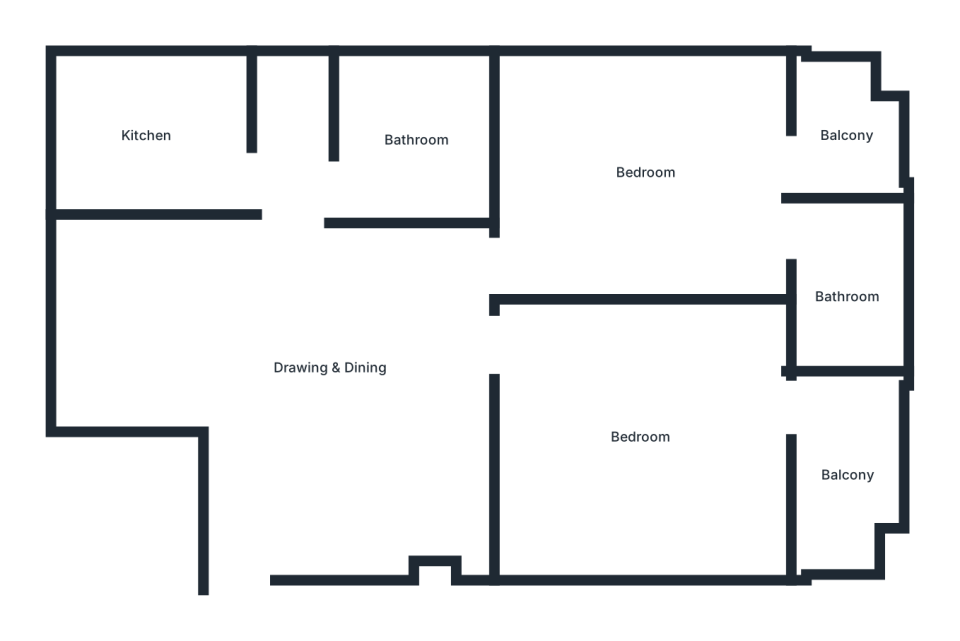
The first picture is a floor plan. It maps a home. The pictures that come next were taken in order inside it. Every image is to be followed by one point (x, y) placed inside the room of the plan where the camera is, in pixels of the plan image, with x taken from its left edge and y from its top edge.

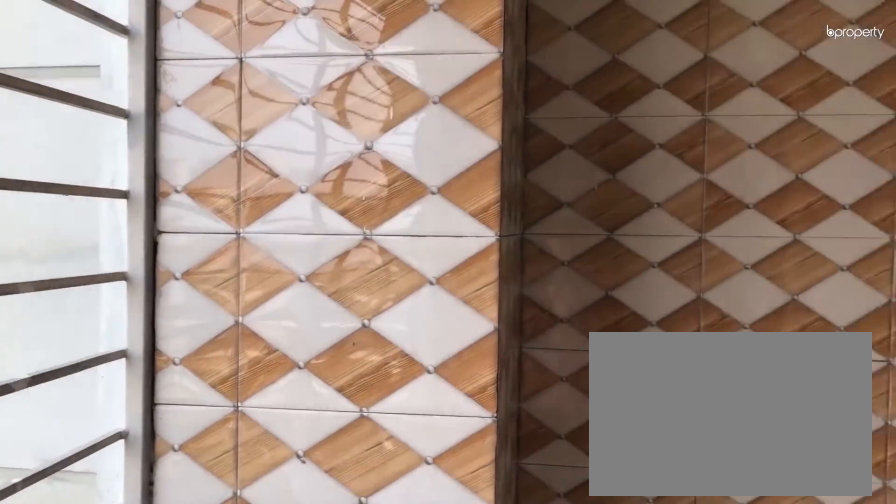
(846, 477)
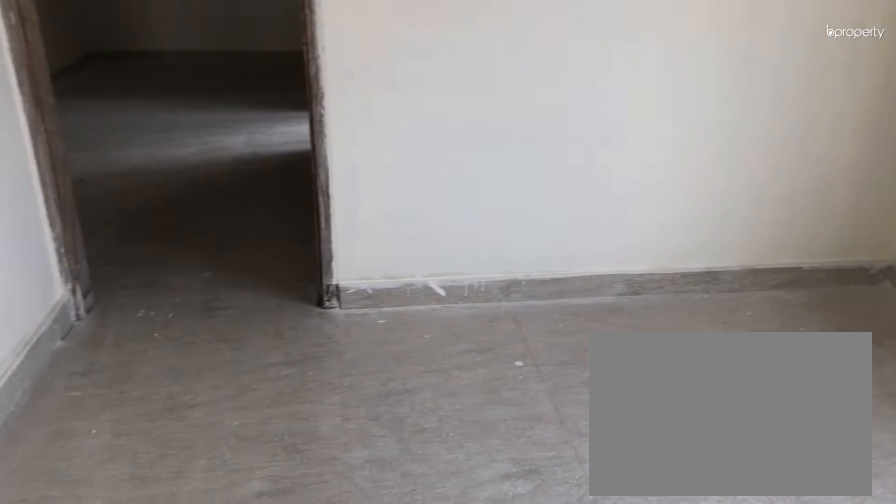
(645, 173)
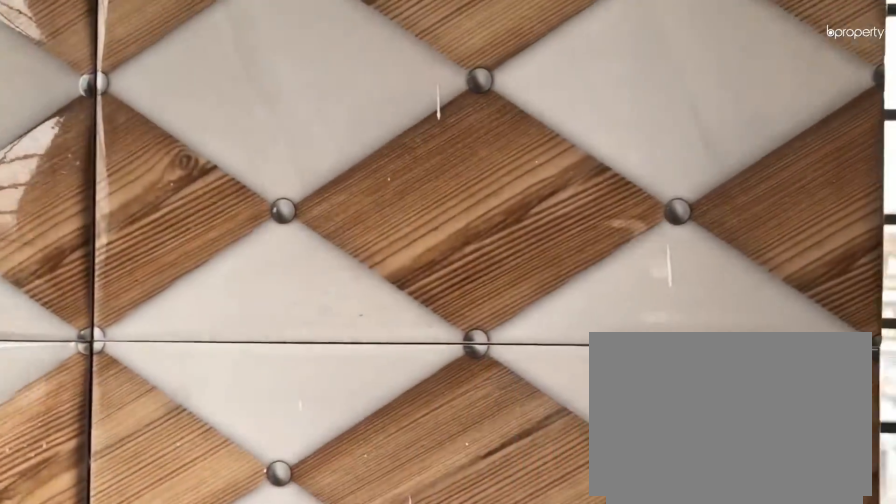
(849, 135)
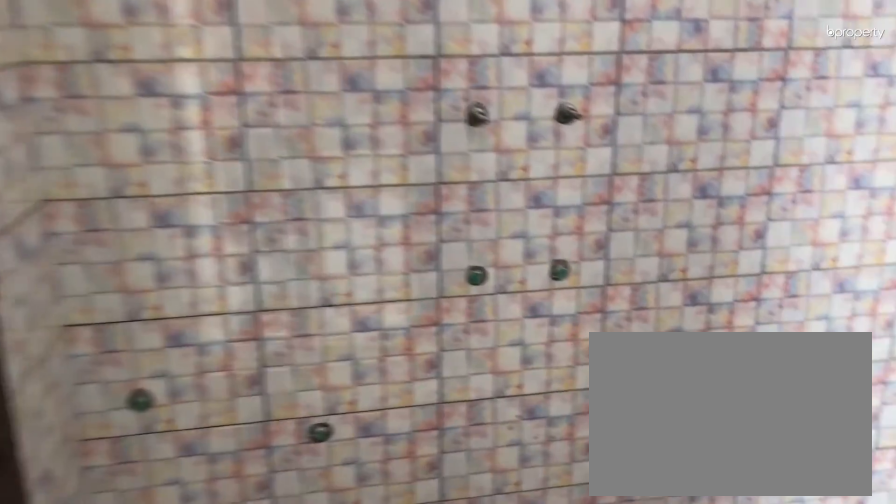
(847, 298)
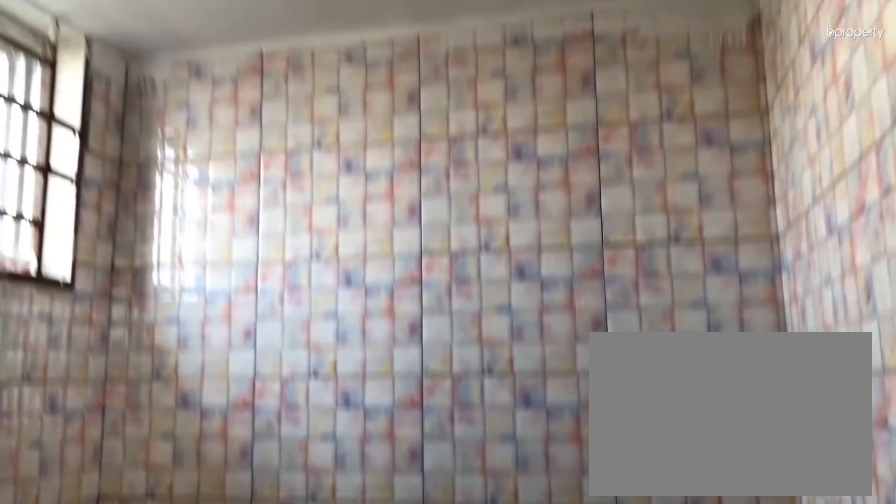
(847, 298)
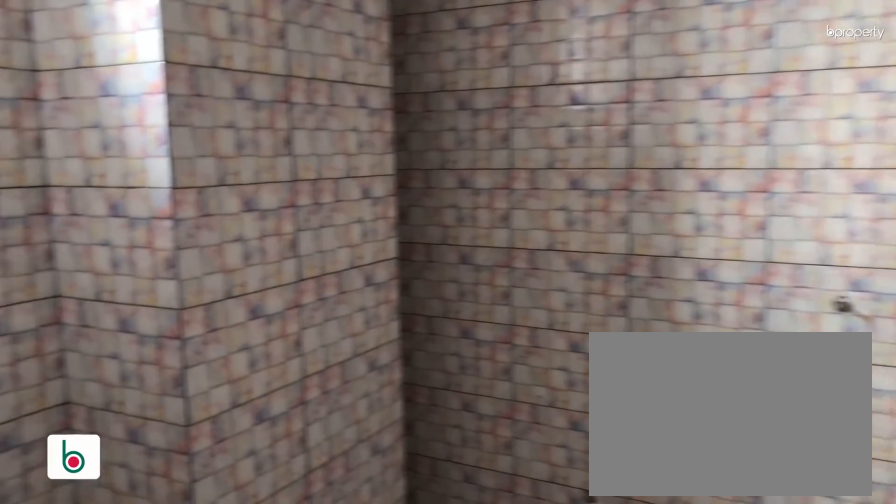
(419, 139)
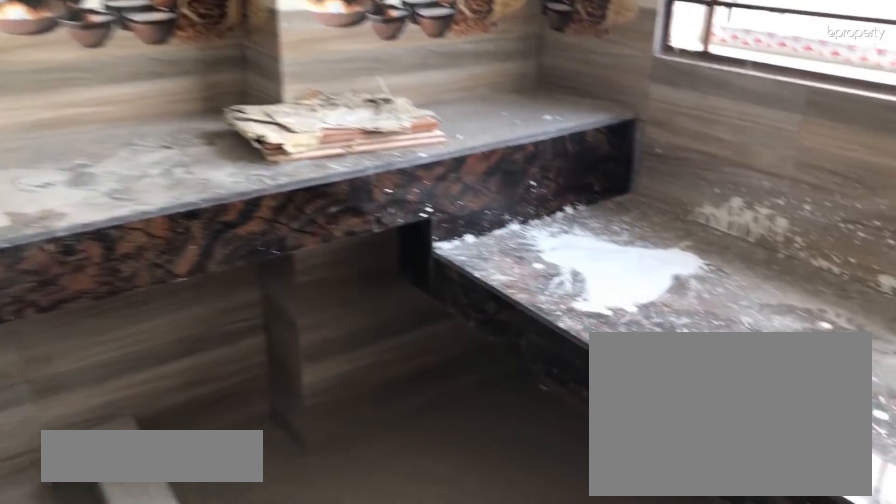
(144, 134)
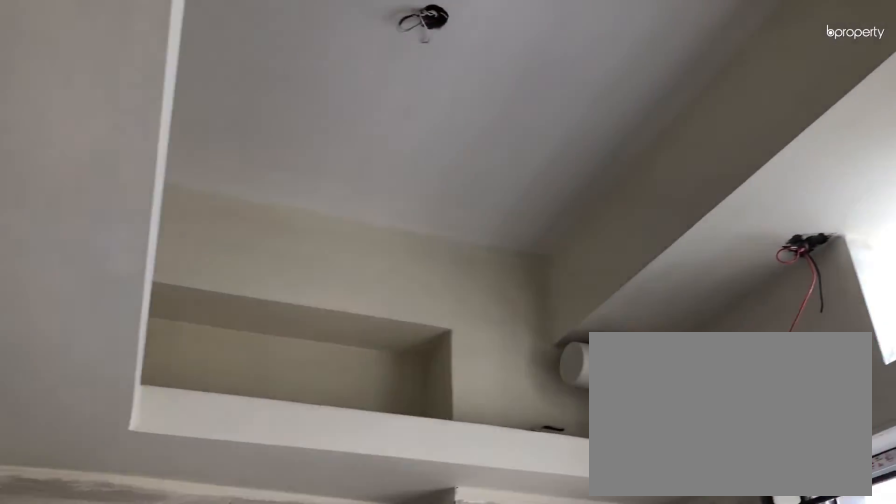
(144, 134)
